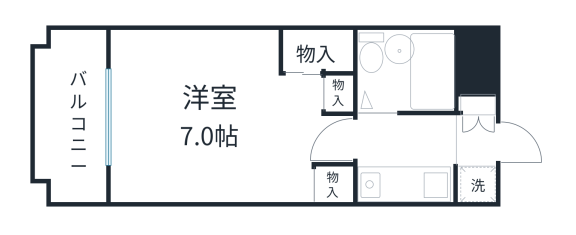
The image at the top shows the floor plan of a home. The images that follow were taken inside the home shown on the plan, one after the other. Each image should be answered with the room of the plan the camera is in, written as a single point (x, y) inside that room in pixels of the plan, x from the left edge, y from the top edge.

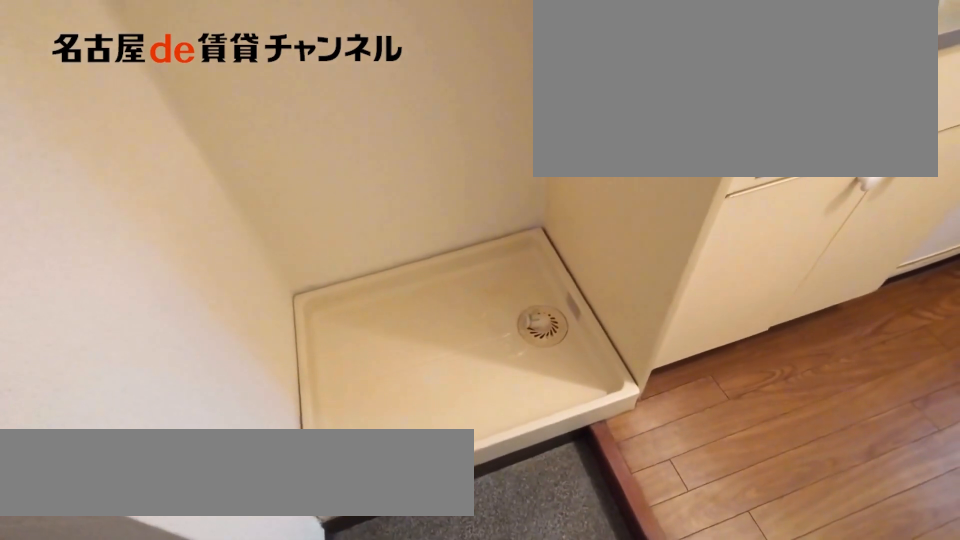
(475, 183)
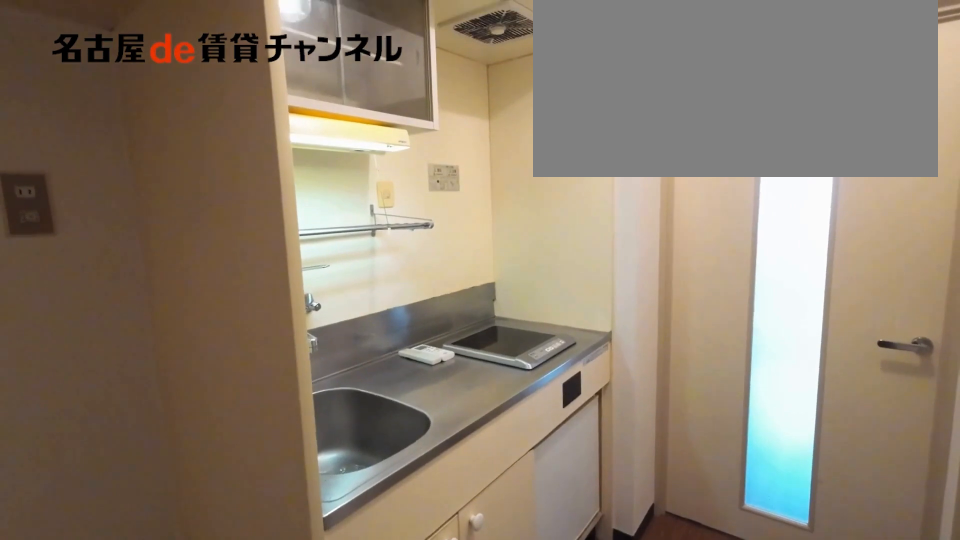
(403, 185)
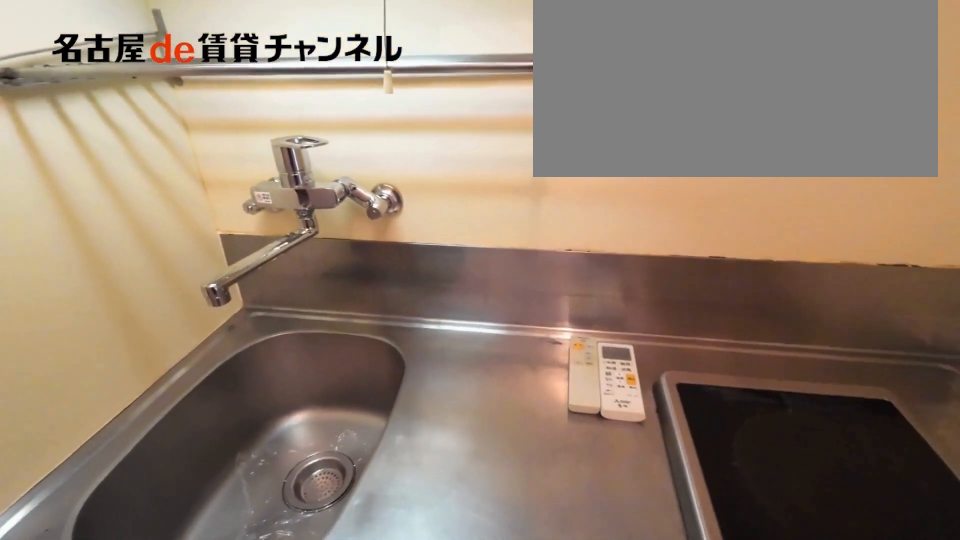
(403, 185)
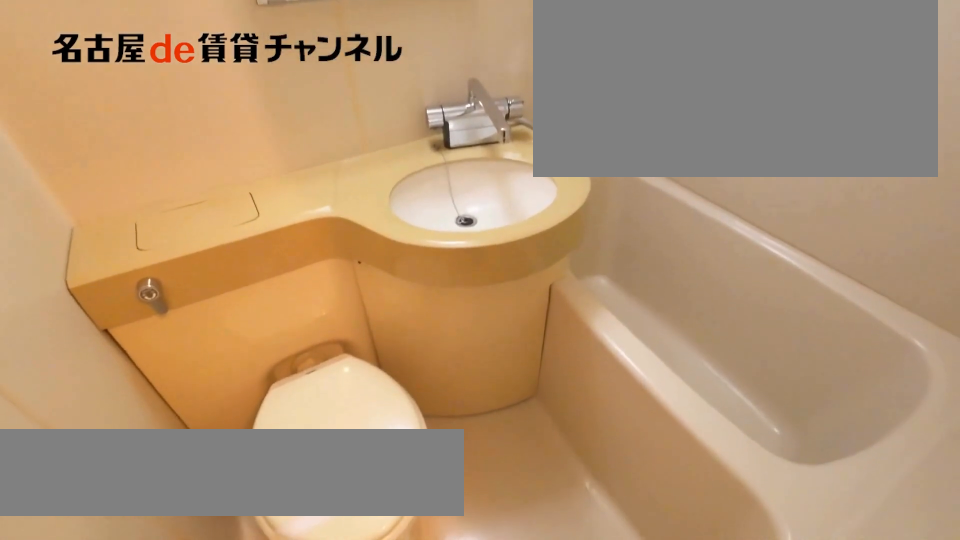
(407, 70)
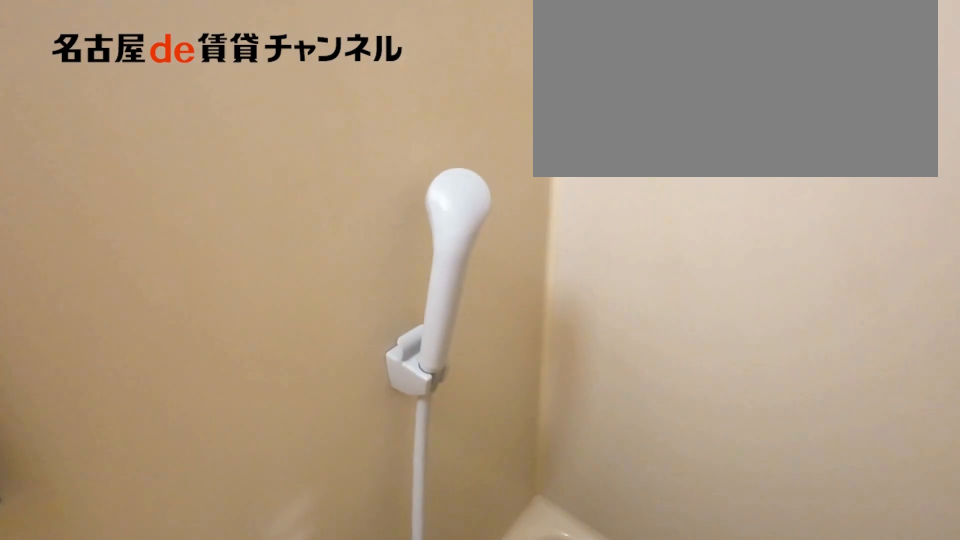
(407, 70)
